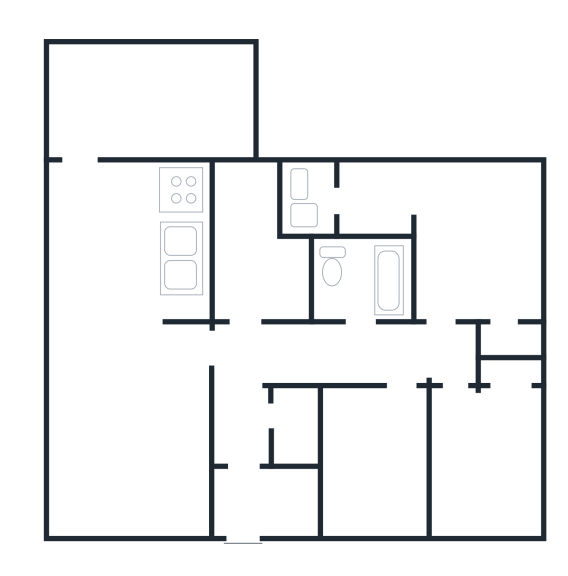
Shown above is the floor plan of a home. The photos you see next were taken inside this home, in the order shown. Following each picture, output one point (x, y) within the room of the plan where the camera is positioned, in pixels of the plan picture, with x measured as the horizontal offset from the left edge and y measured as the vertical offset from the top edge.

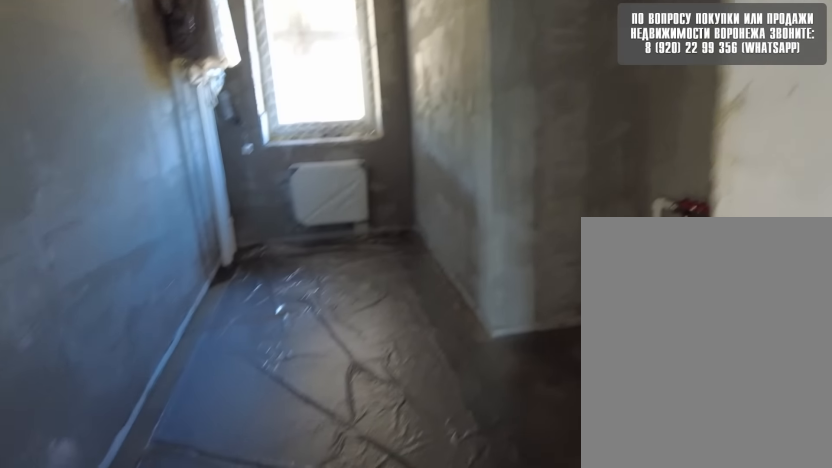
(260, 313)
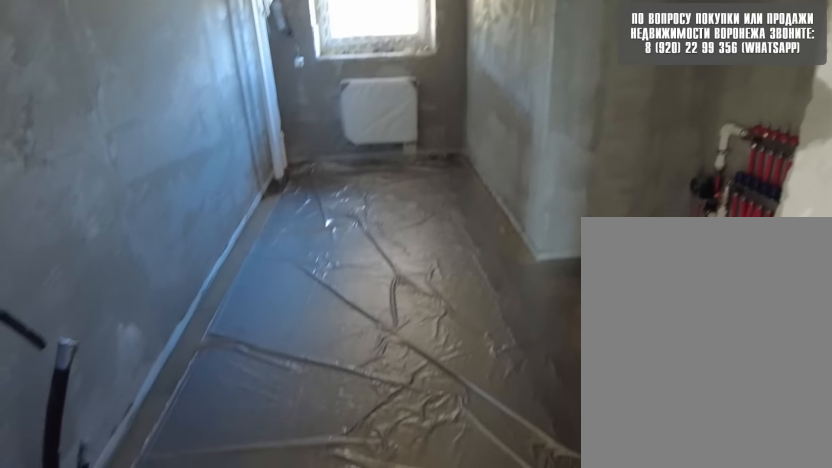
(263, 300)
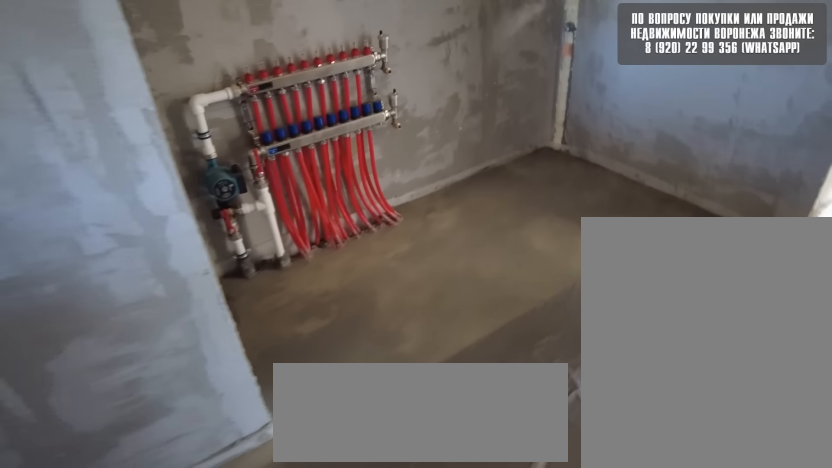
(265, 288)
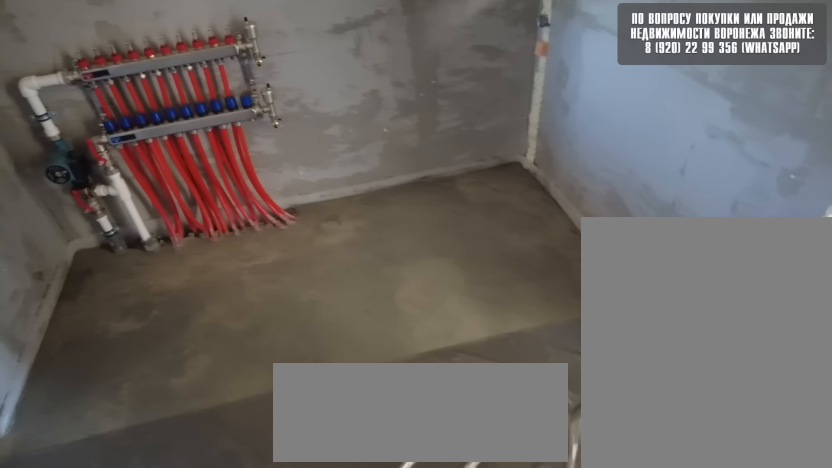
(265, 288)
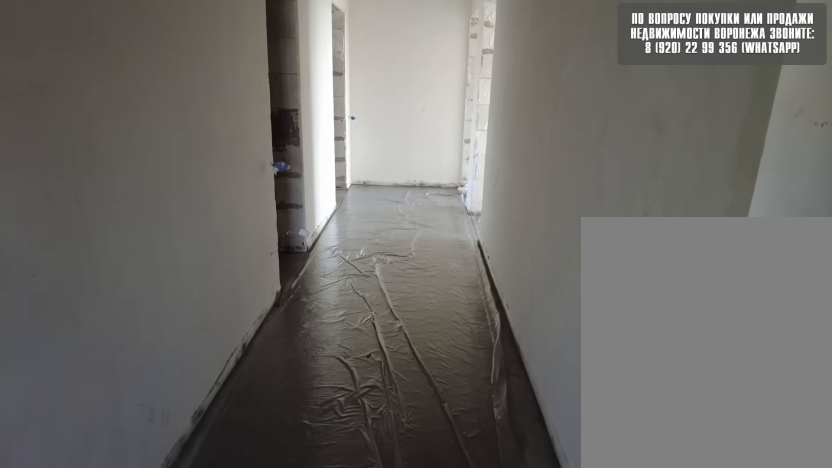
(253, 372)
